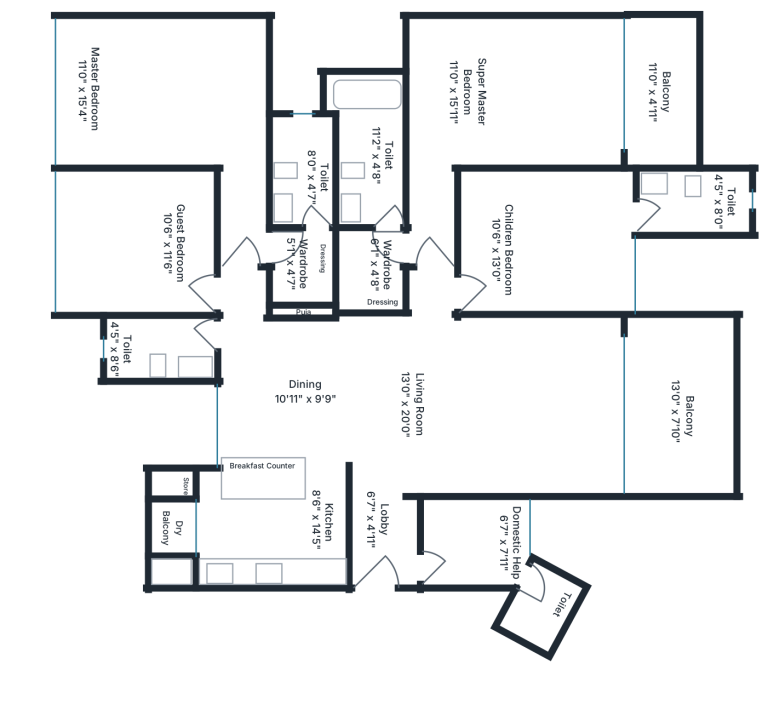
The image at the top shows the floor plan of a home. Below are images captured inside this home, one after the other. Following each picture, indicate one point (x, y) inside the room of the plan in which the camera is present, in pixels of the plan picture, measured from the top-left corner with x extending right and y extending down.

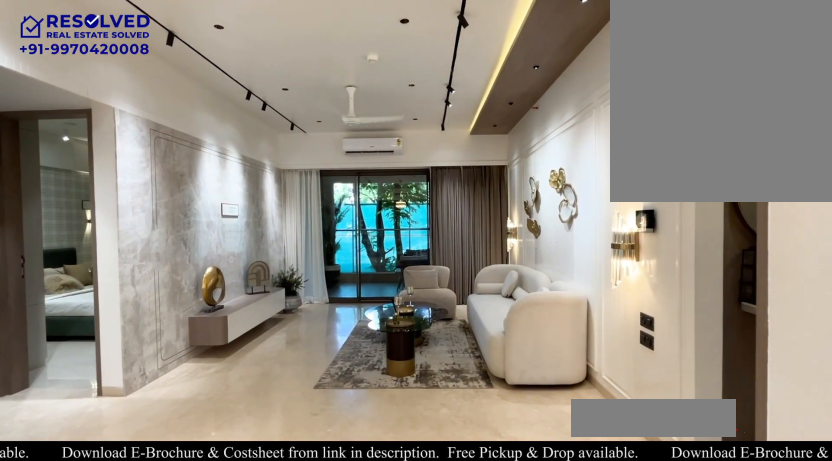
(514, 407)
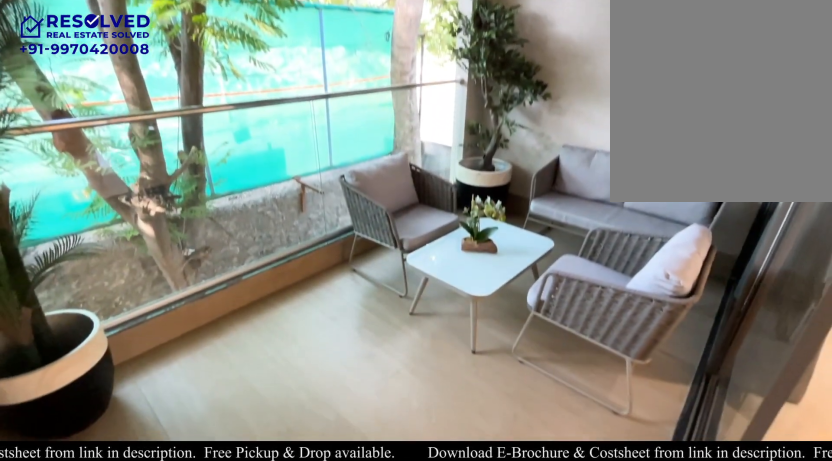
(680, 405)
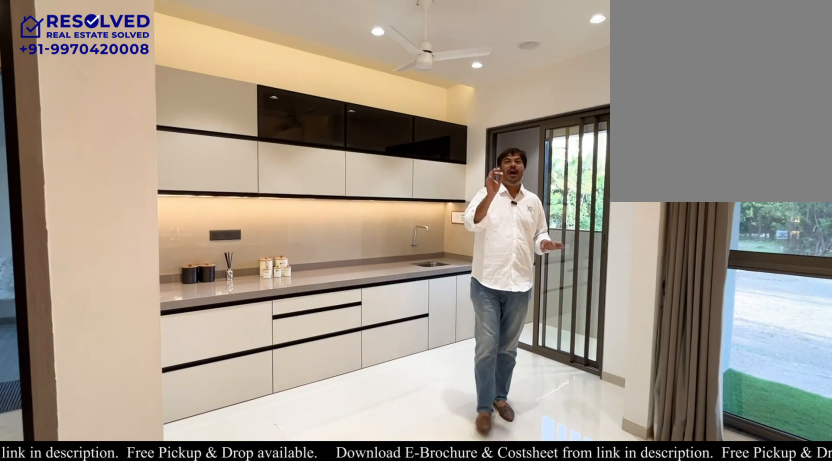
(273, 529)
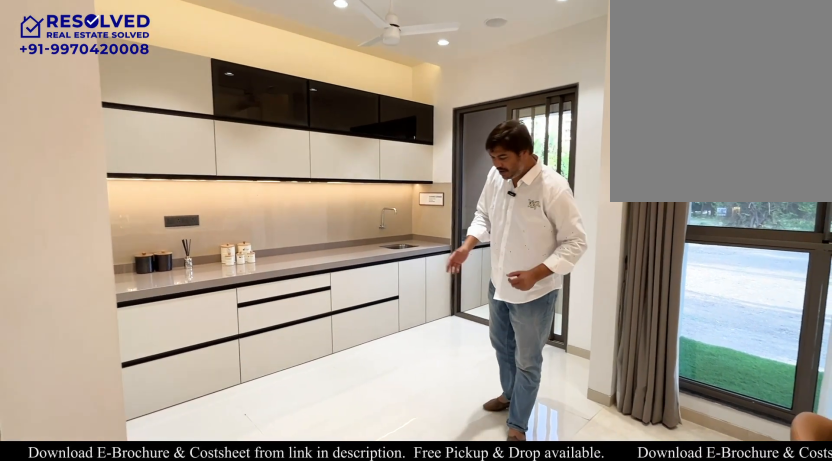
(273, 528)
